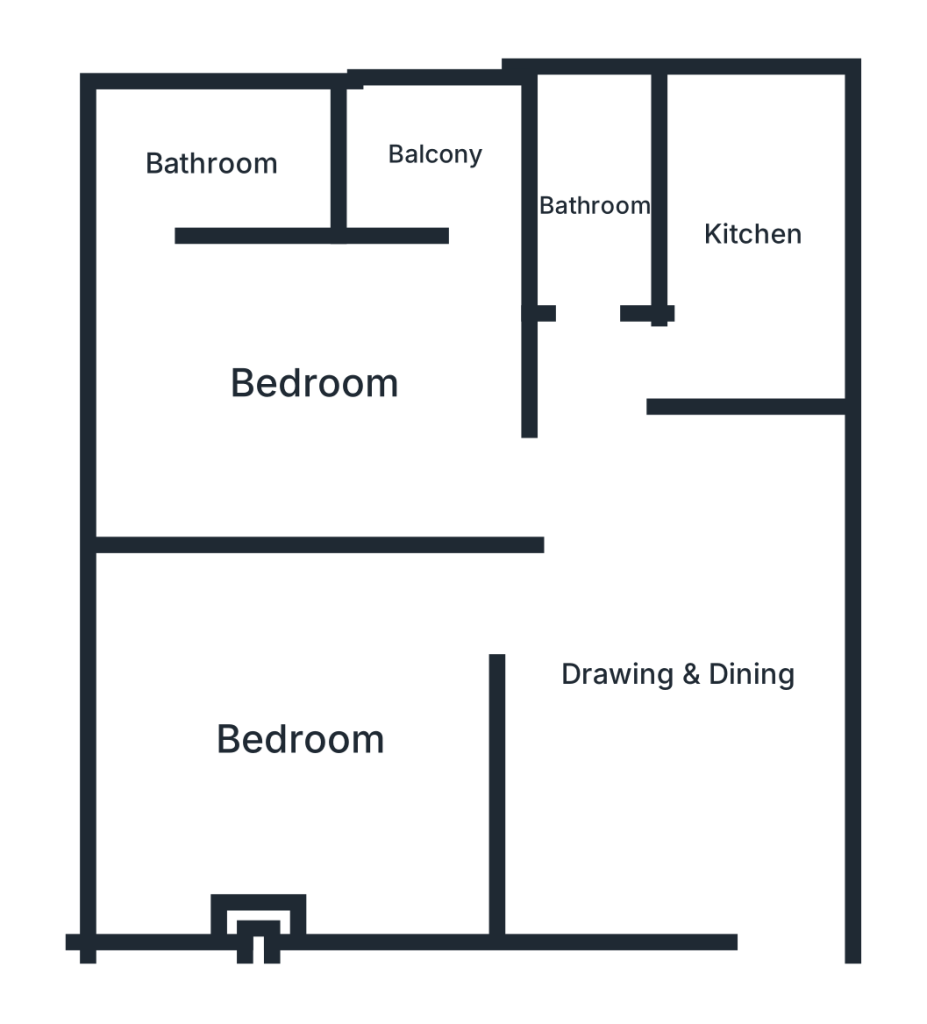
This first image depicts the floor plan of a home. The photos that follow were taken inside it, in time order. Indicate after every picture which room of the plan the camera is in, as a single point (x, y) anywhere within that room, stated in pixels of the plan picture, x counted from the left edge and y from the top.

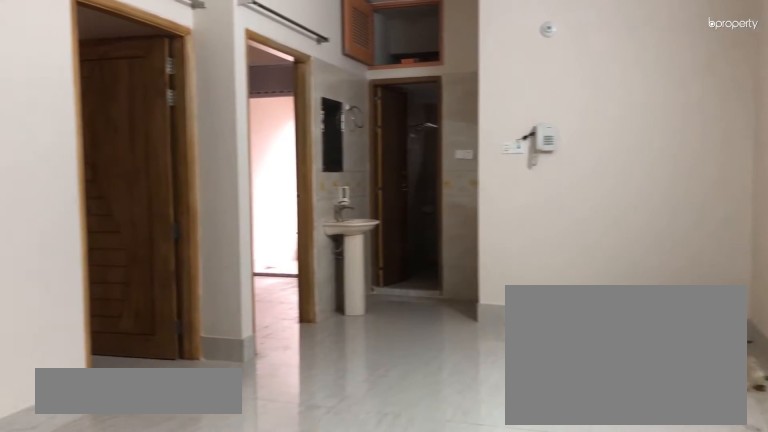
(676, 677)
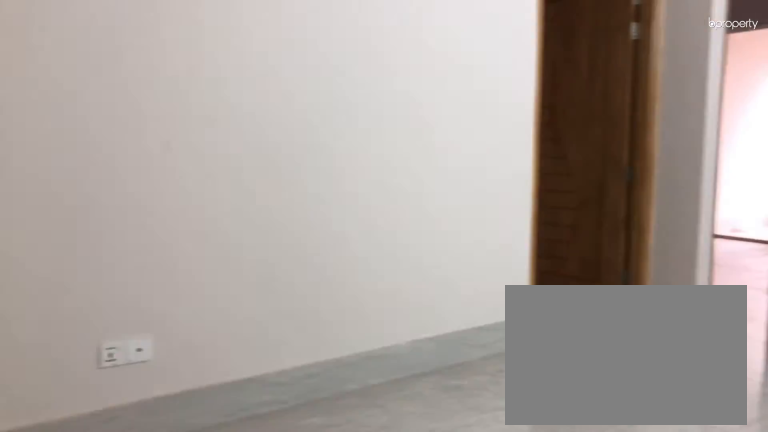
(676, 677)
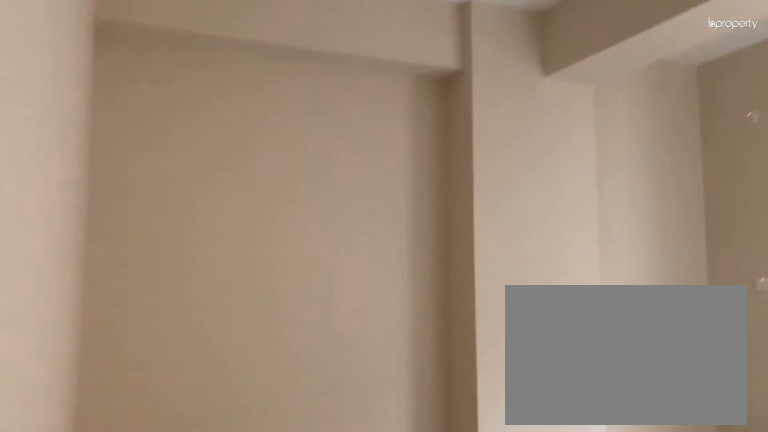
(297, 738)
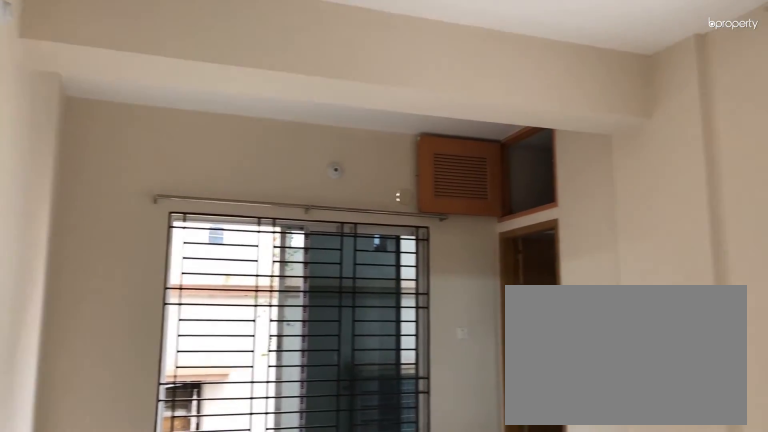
(317, 377)
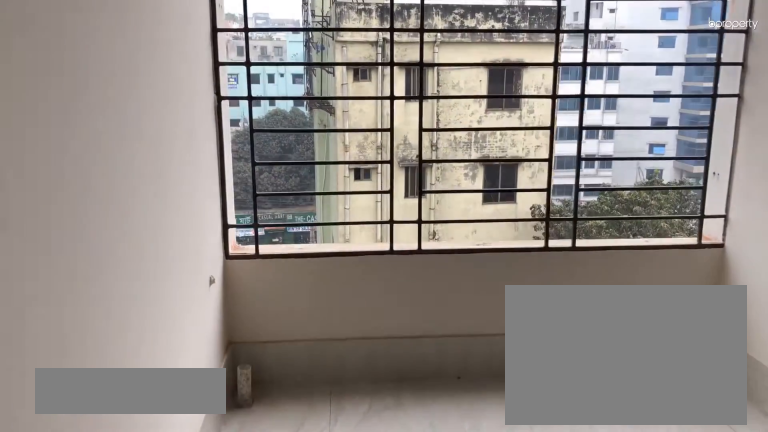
(435, 157)
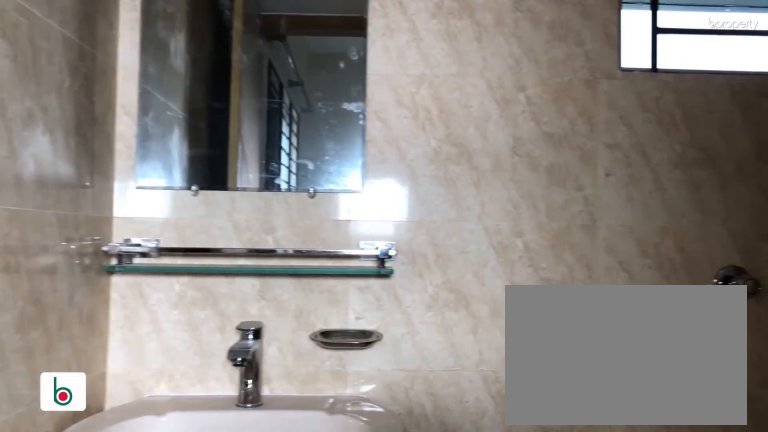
(210, 164)
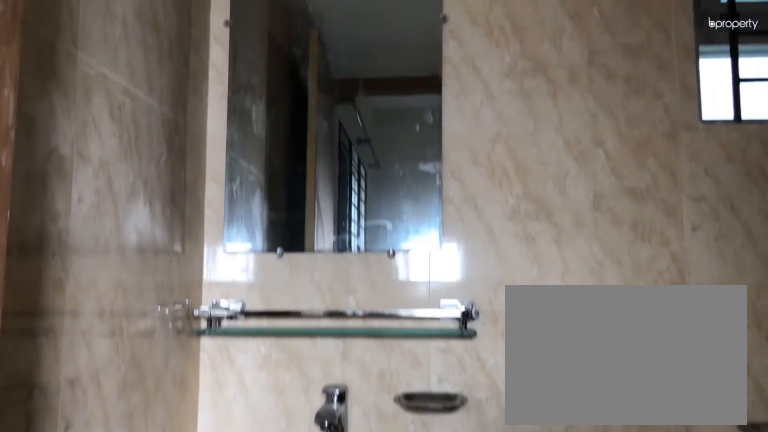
(210, 164)
